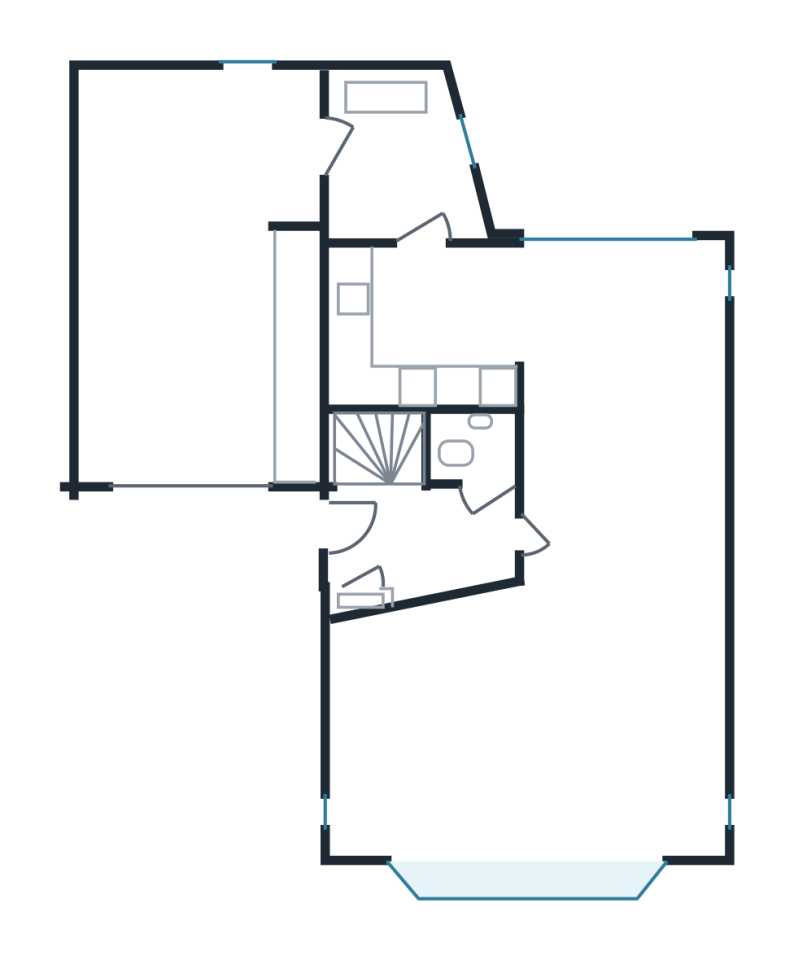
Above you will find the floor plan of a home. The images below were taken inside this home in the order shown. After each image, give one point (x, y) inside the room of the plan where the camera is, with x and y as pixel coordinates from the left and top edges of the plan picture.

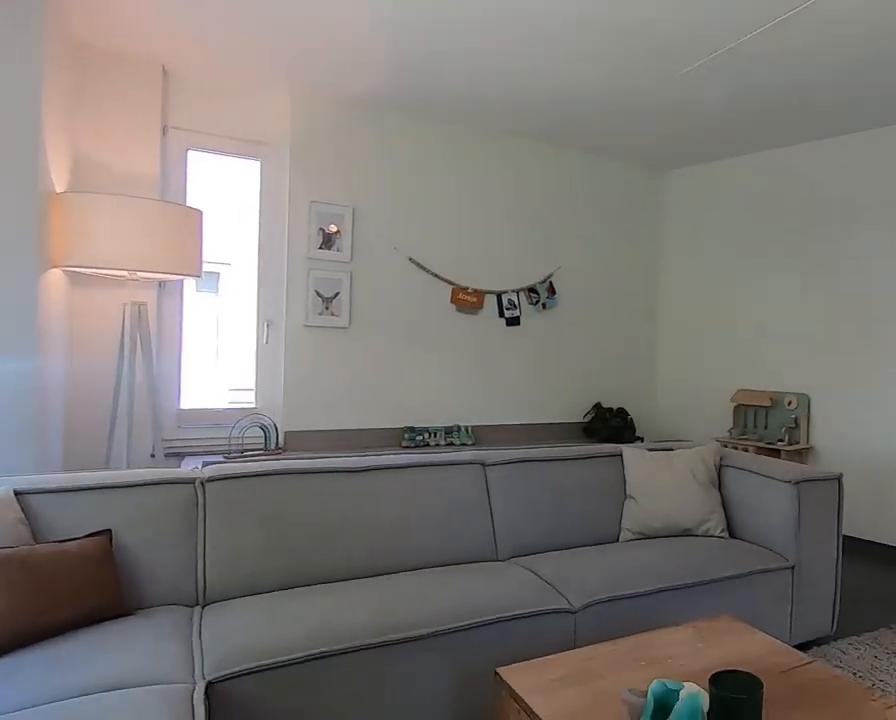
(531, 734)
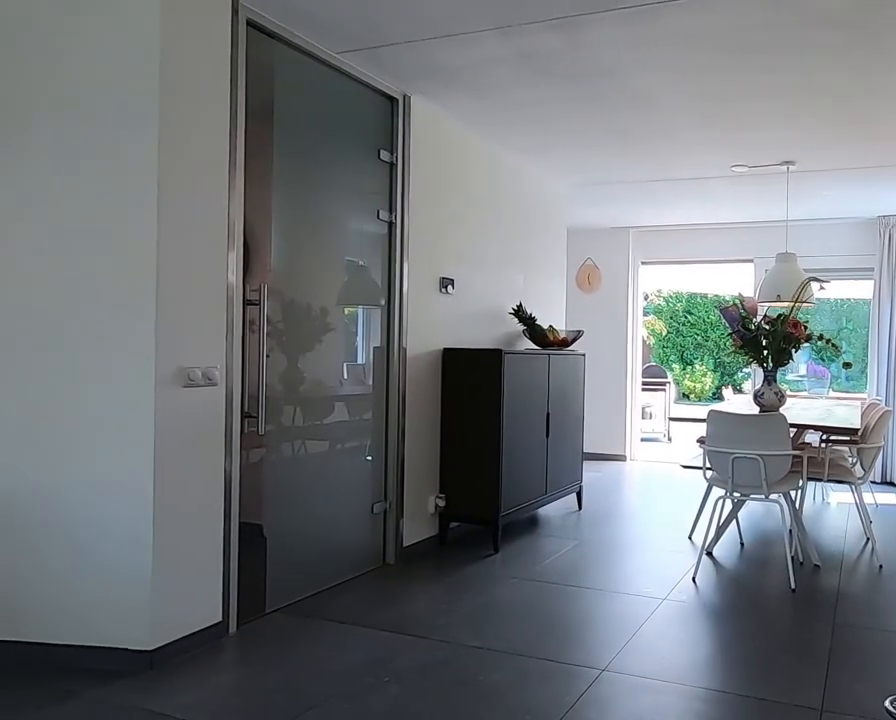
(531, 734)
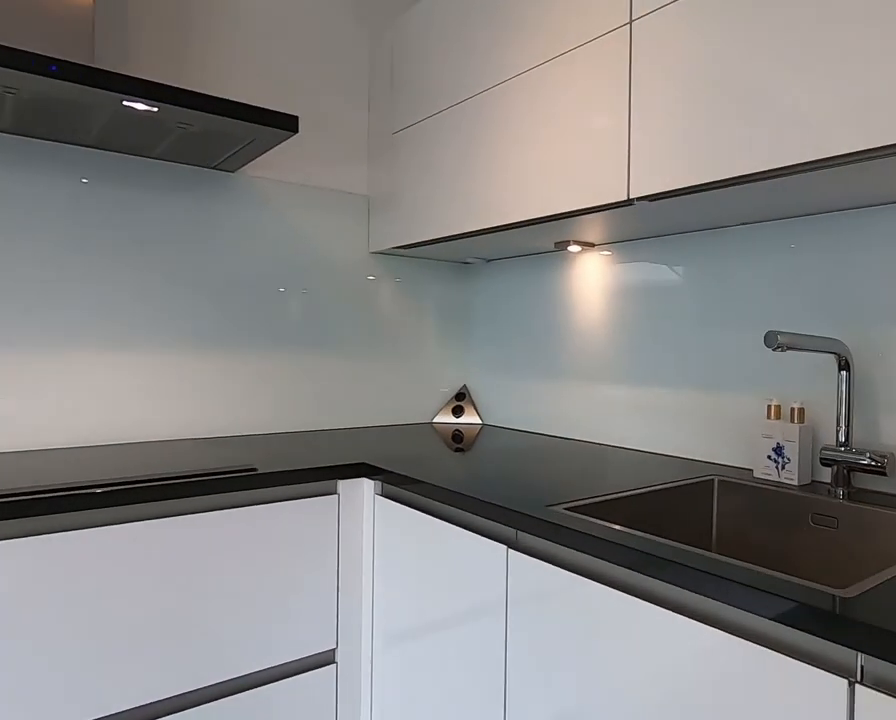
(446, 303)
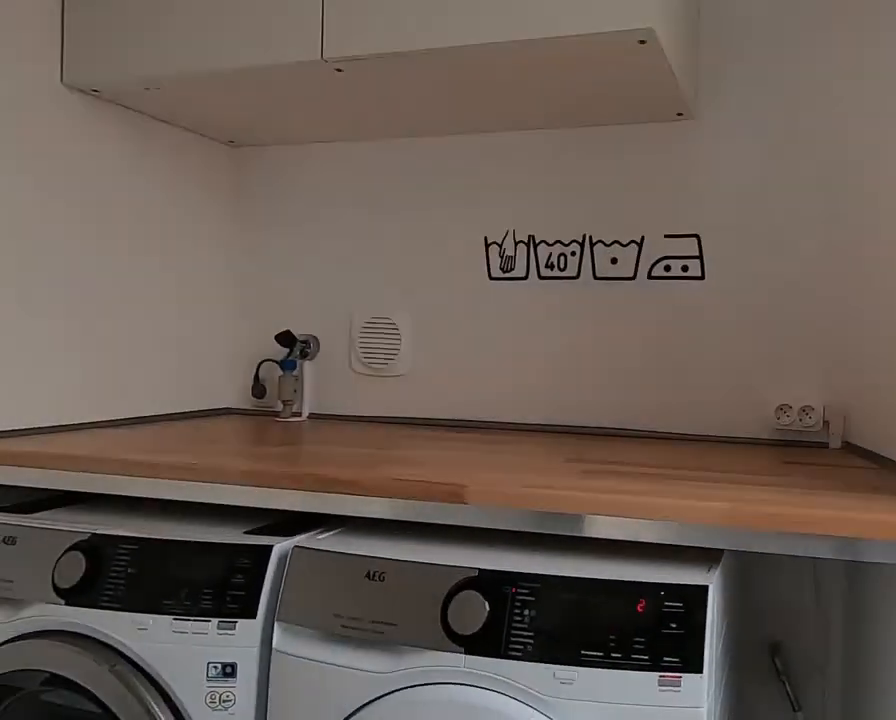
(395, 159)
